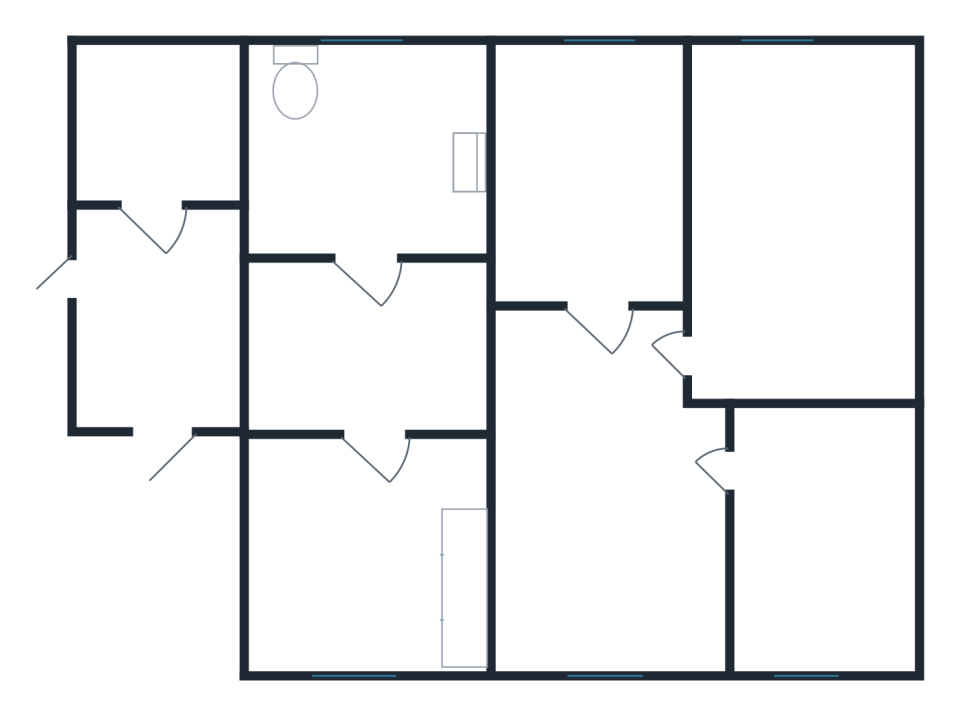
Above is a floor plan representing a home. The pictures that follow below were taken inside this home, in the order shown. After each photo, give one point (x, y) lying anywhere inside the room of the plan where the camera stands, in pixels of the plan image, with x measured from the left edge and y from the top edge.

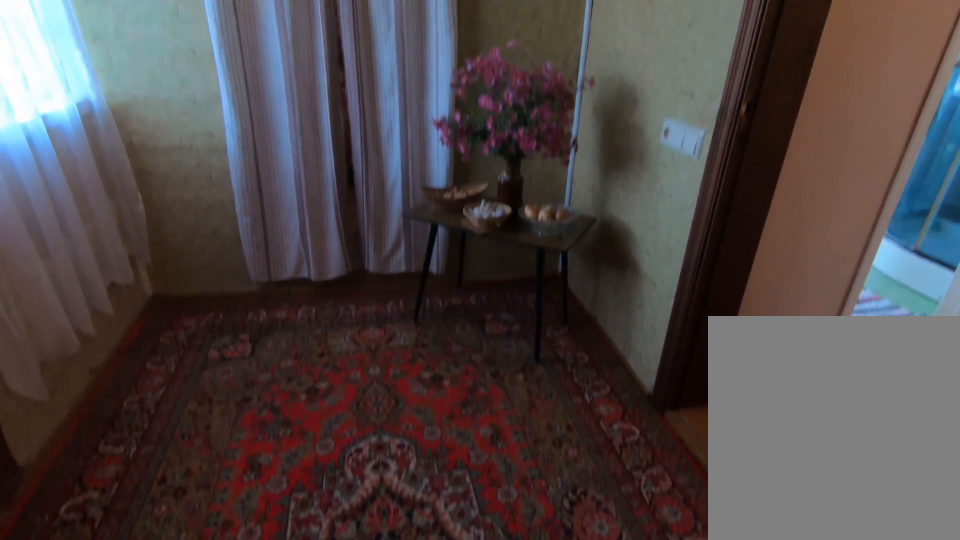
(157, 384)
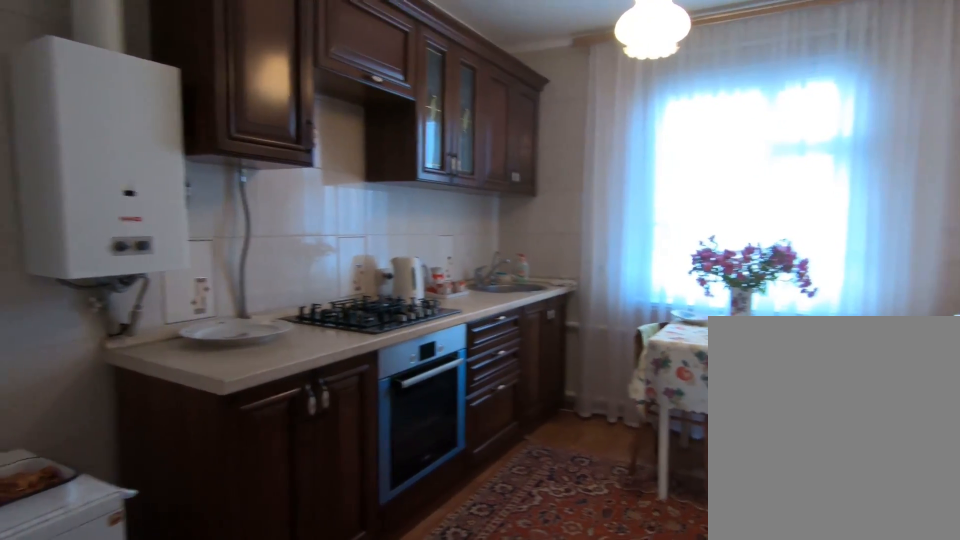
(382, 488)
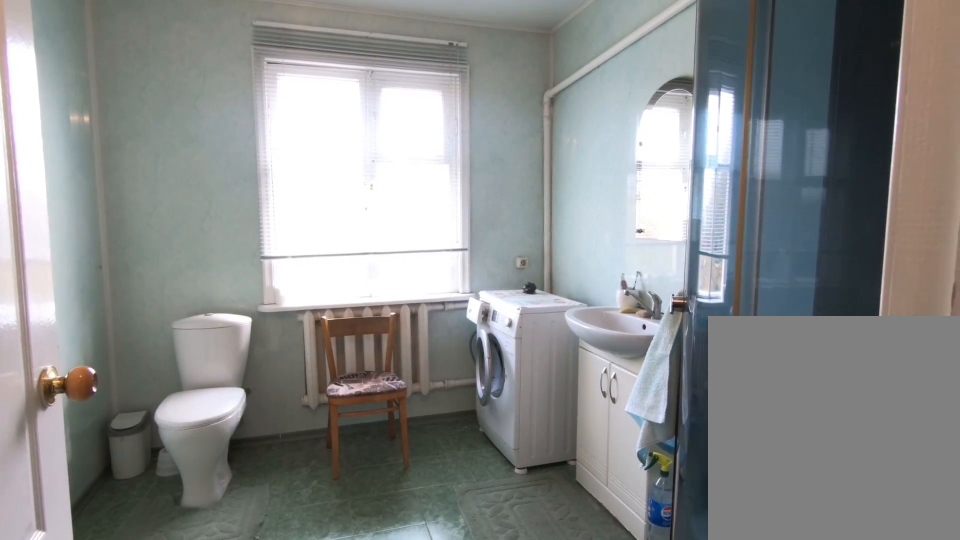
(370, 239)
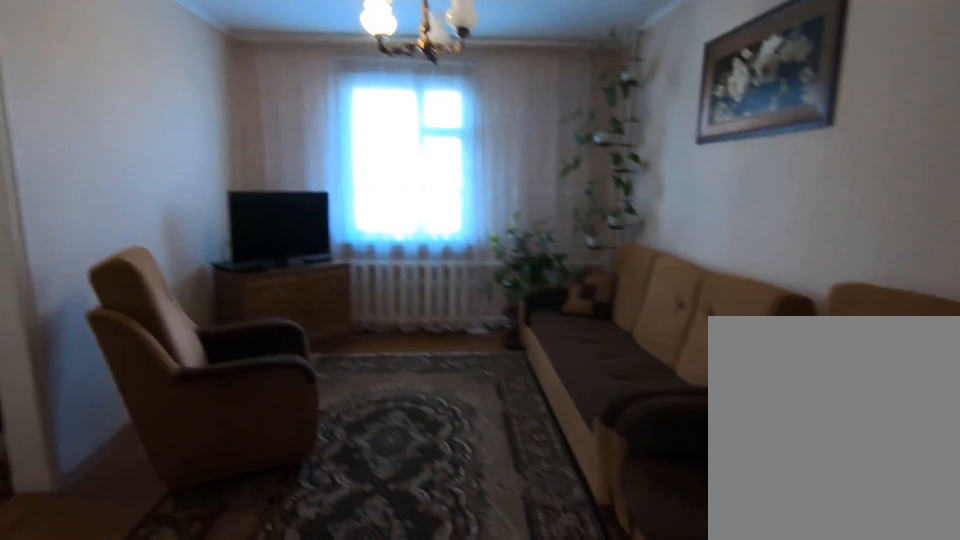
(599, 400)
